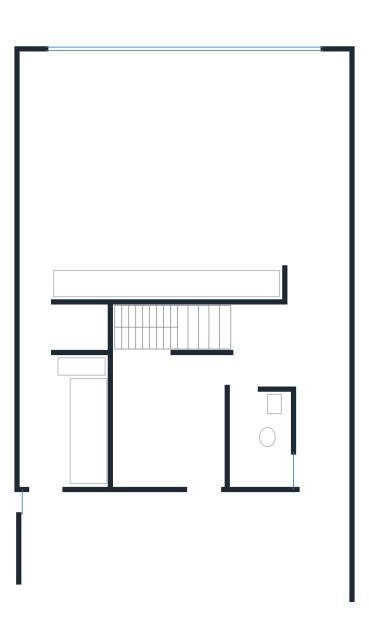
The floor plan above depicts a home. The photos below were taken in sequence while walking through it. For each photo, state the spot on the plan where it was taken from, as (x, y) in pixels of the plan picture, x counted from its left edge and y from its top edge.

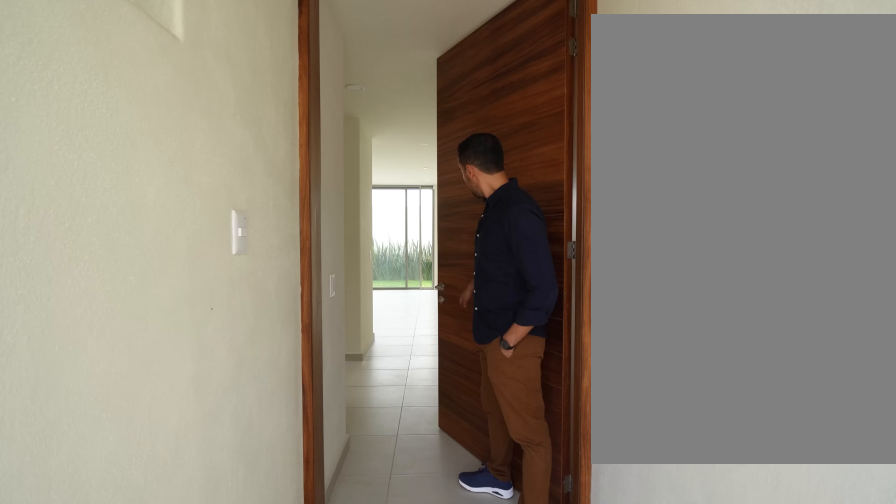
(323, 509)
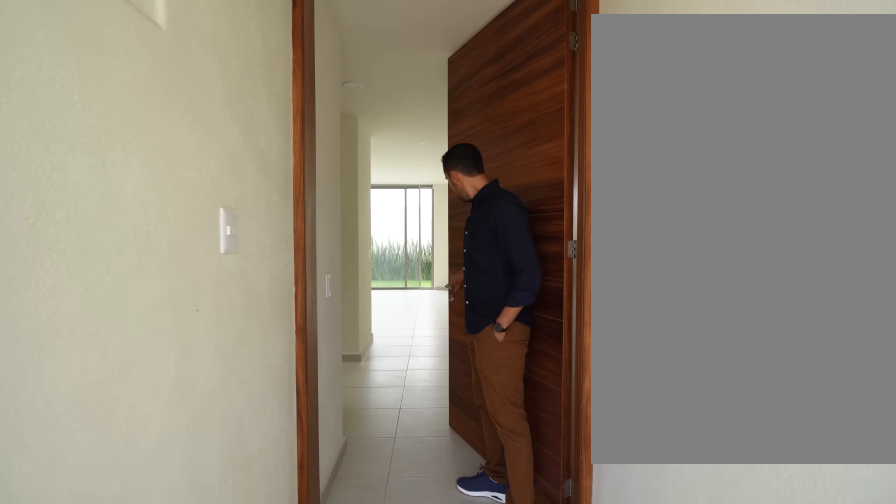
(323, 509)
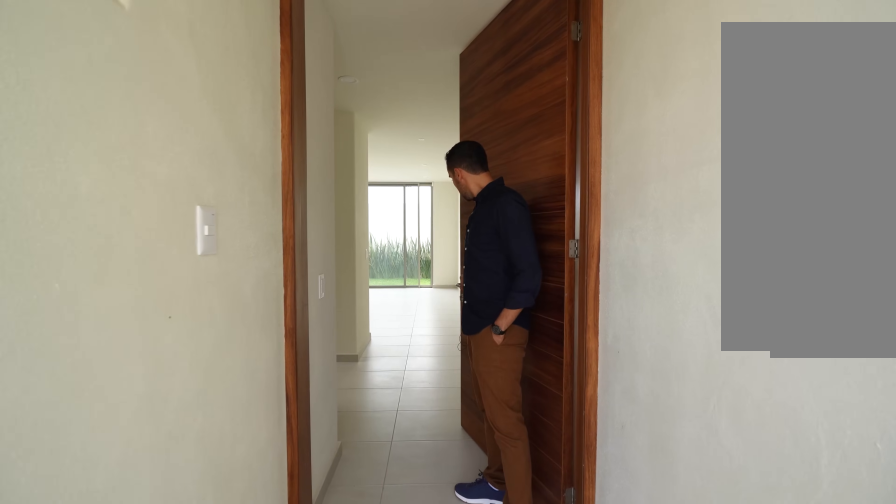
(323, 506)
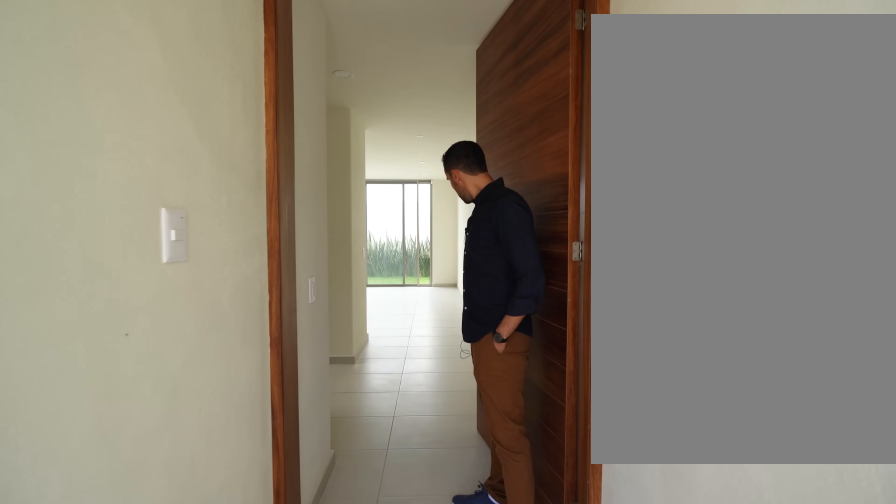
(323, 506)
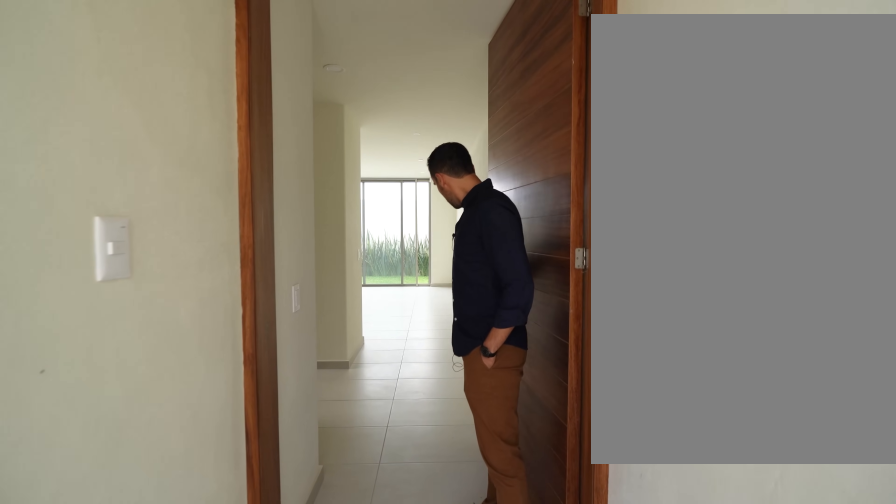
(323, 500)
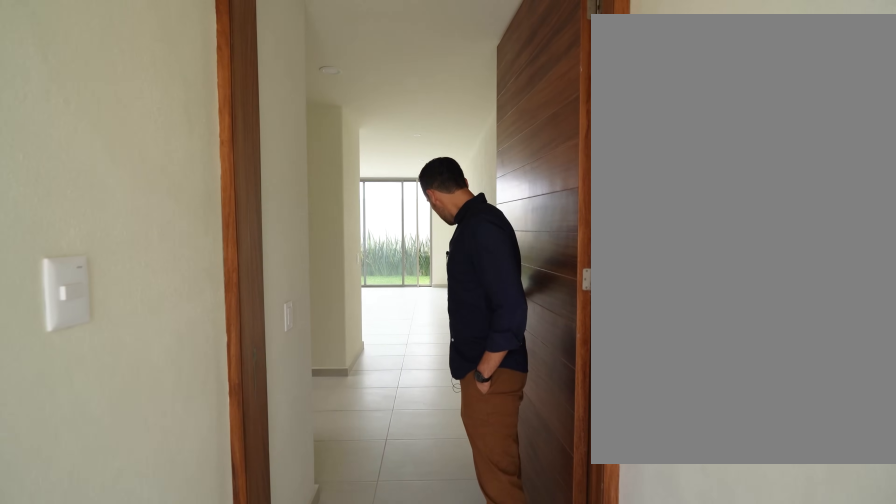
(323, 498)
